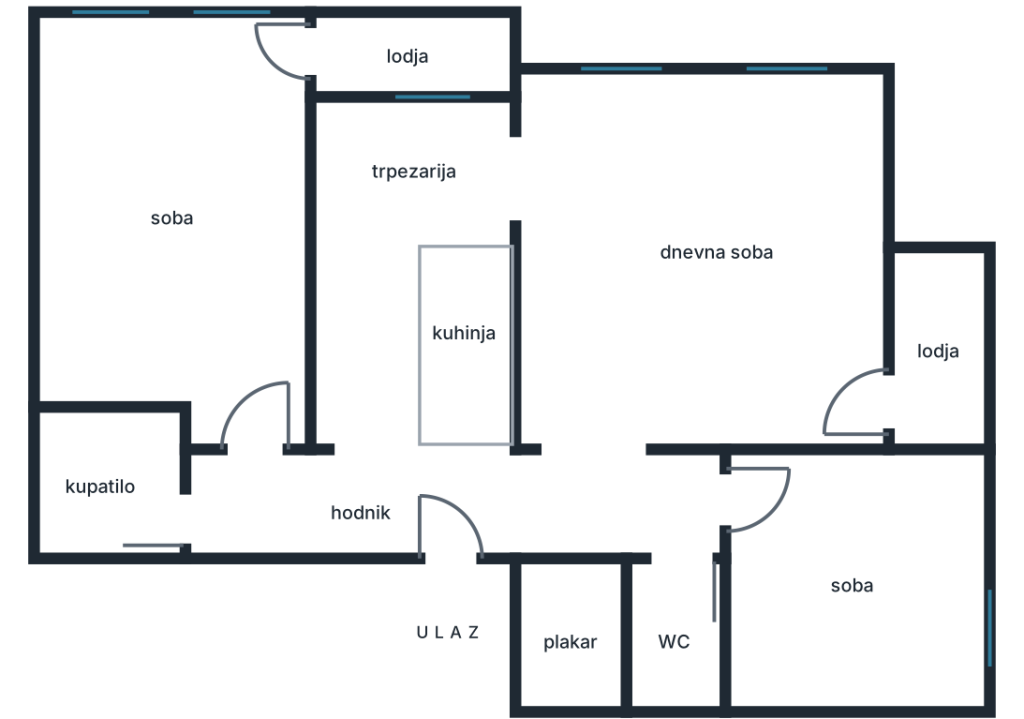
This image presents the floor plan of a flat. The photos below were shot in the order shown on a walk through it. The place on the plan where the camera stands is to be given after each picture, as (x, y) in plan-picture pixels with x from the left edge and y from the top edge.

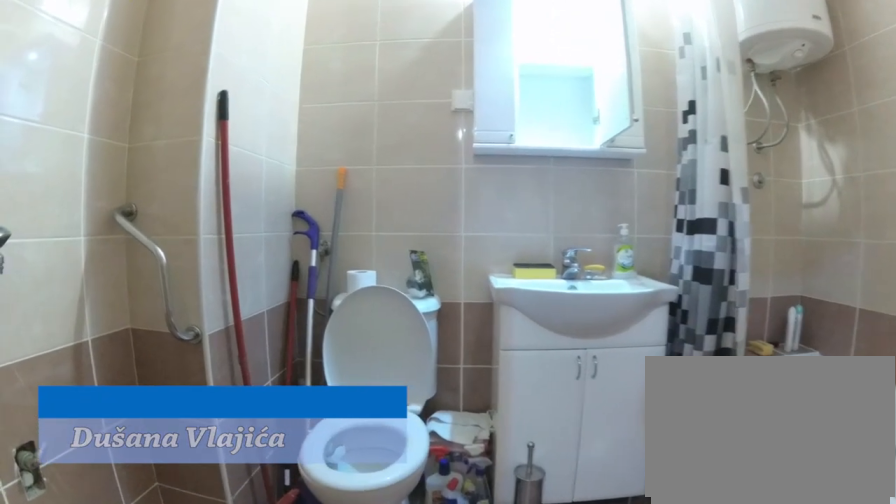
(158, 500)
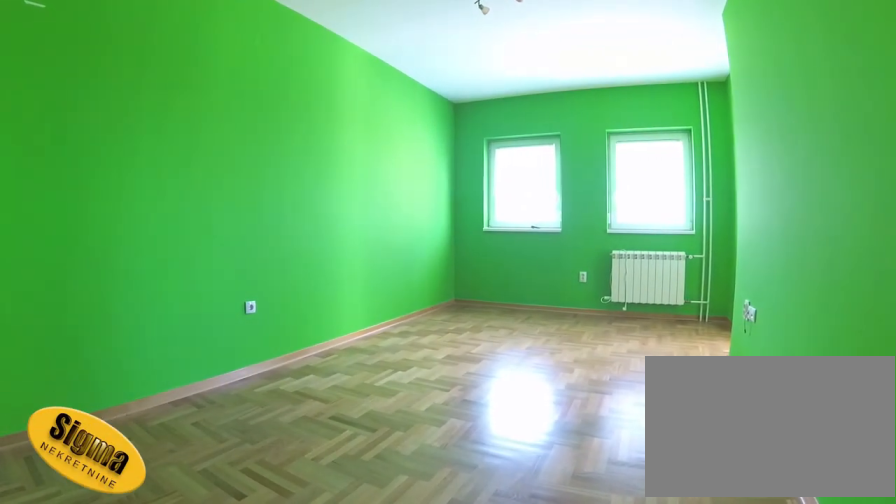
(262, 438)
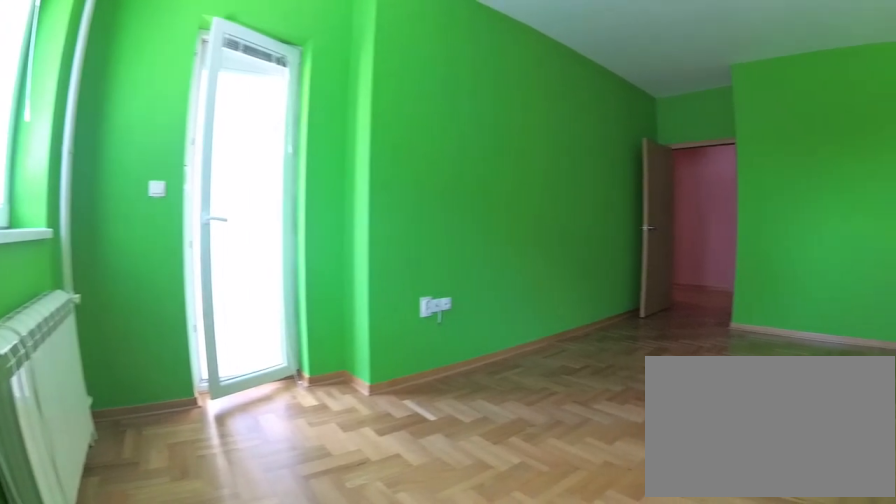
(85, 48)
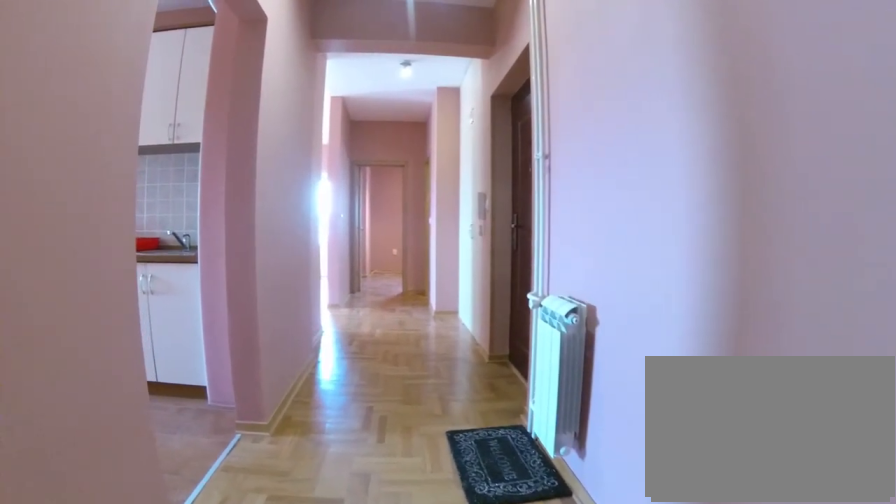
(243, 508)
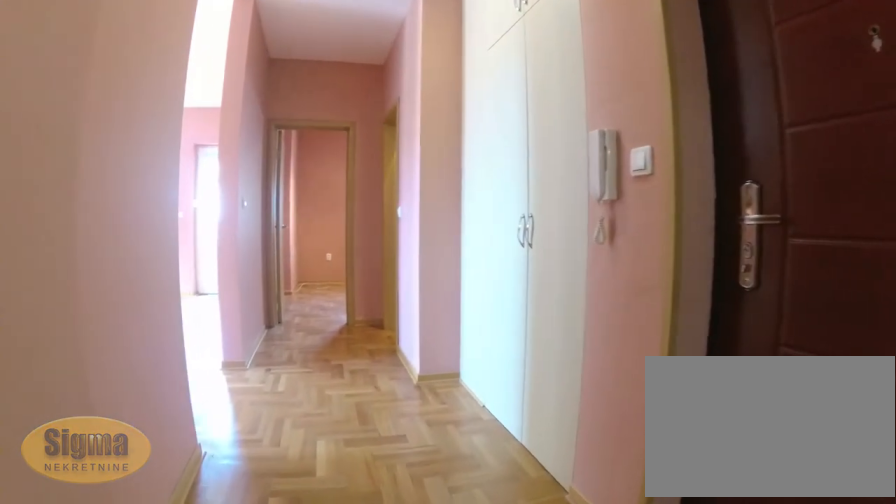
(367, 502)
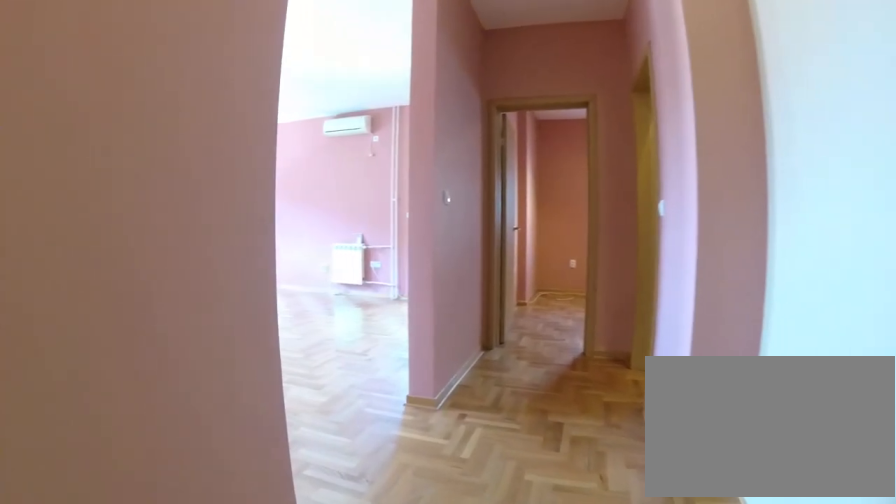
(433, 506)
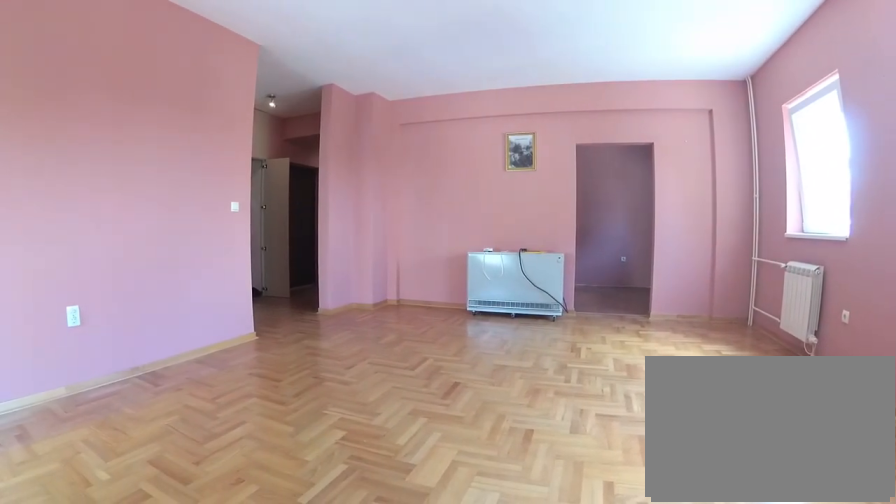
(861, 193)
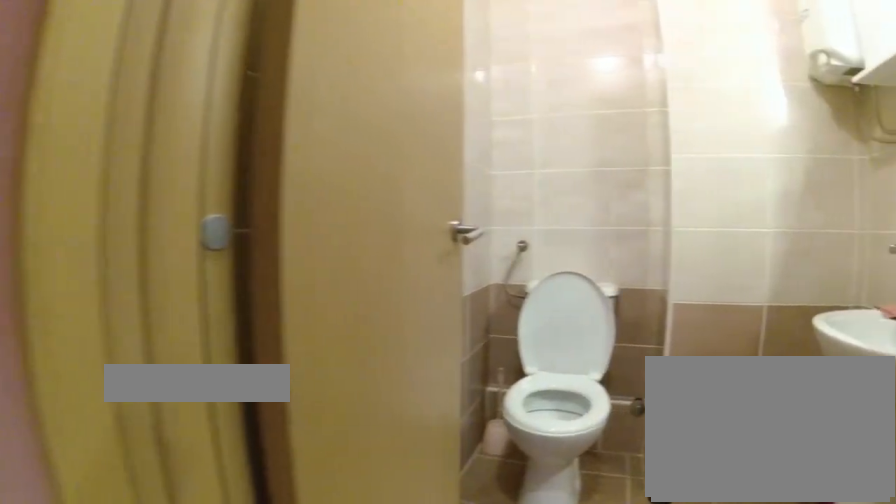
(634, 515)
